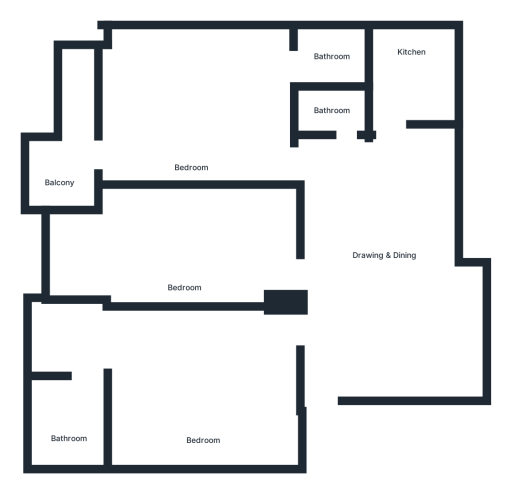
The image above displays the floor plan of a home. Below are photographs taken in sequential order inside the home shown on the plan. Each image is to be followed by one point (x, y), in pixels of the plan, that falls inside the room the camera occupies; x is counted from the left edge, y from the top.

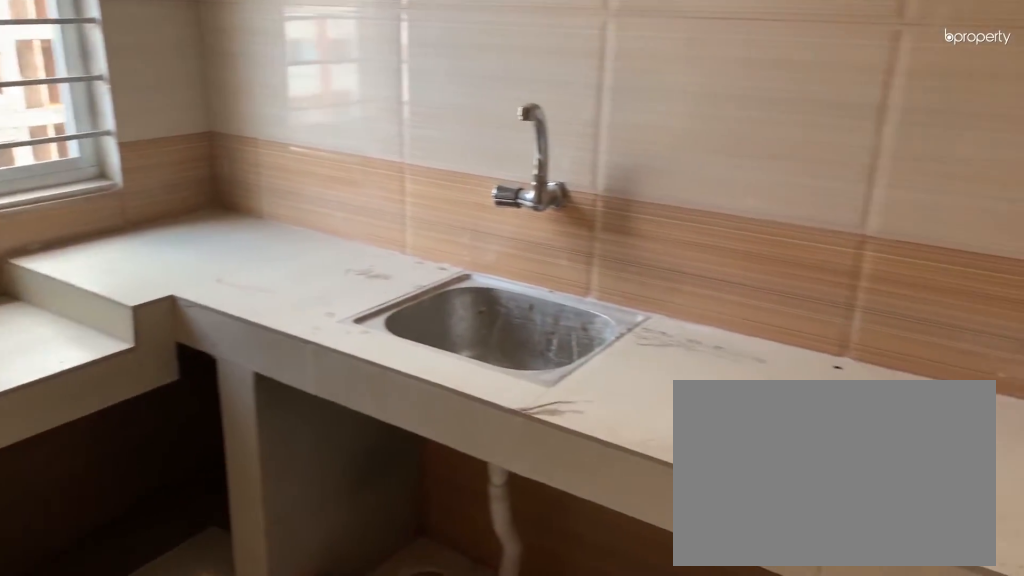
(411, 58)
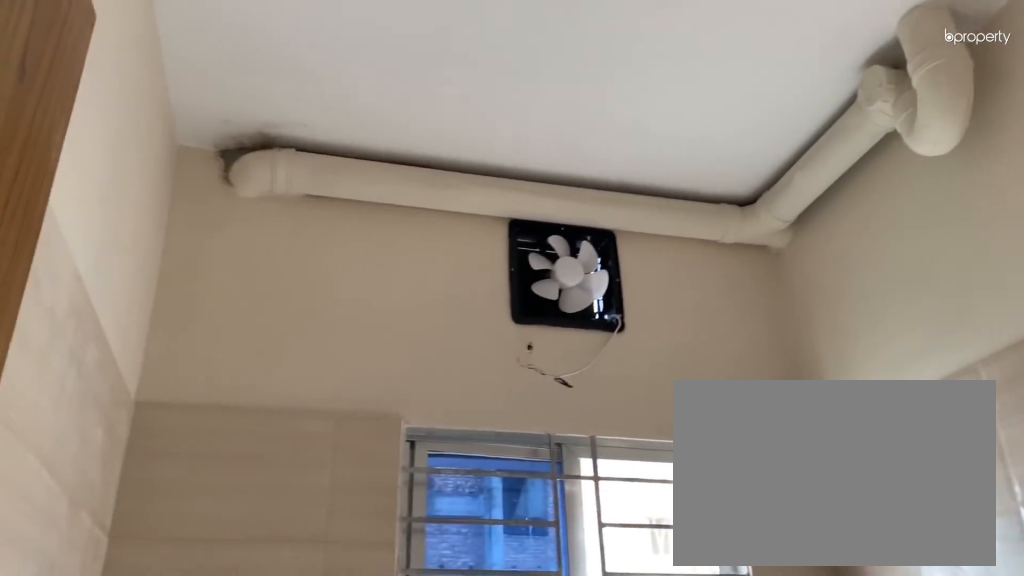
(411, 58)
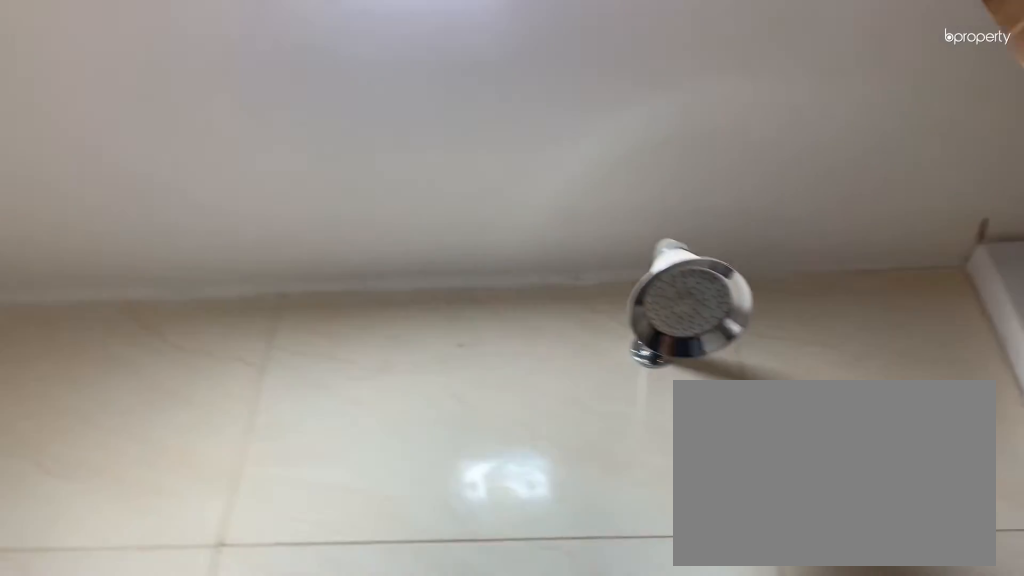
(331, 110)
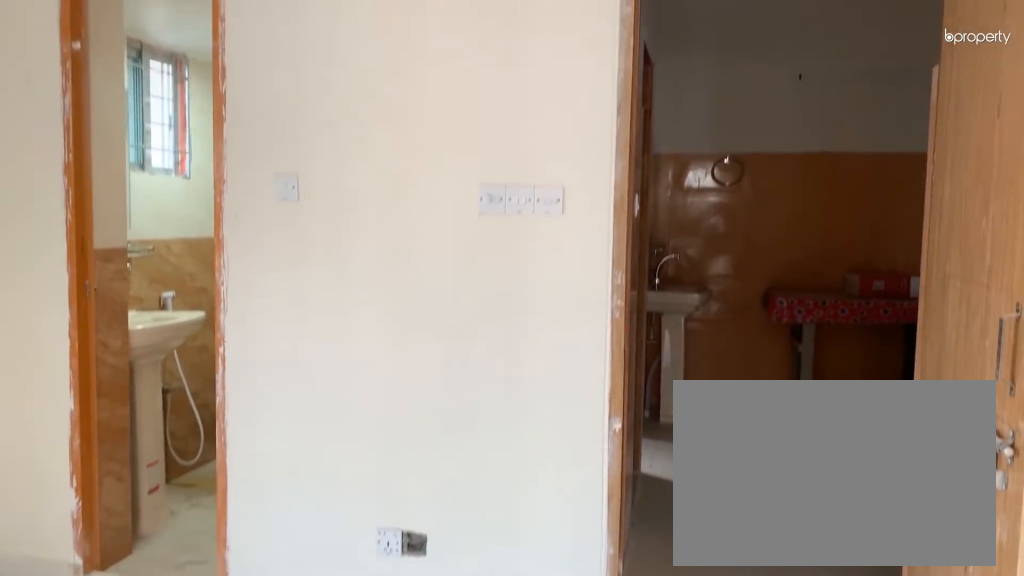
(191, 115)
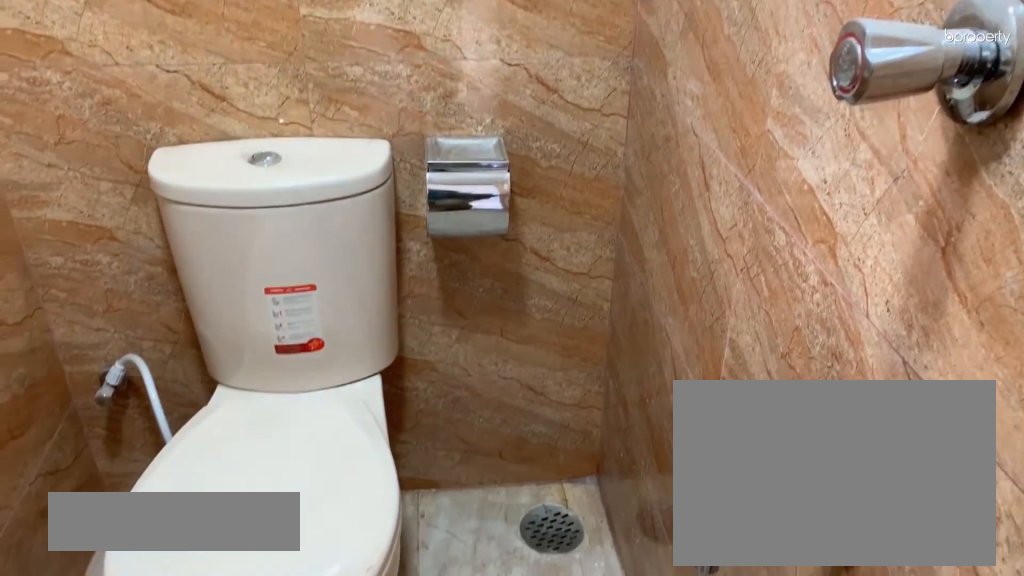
(335, 54)
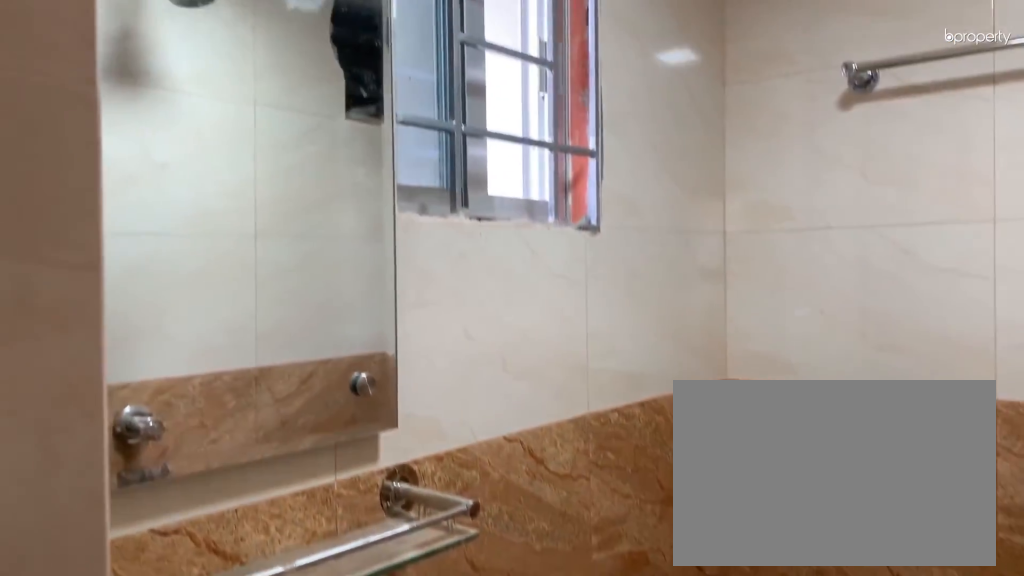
(335, 54)
